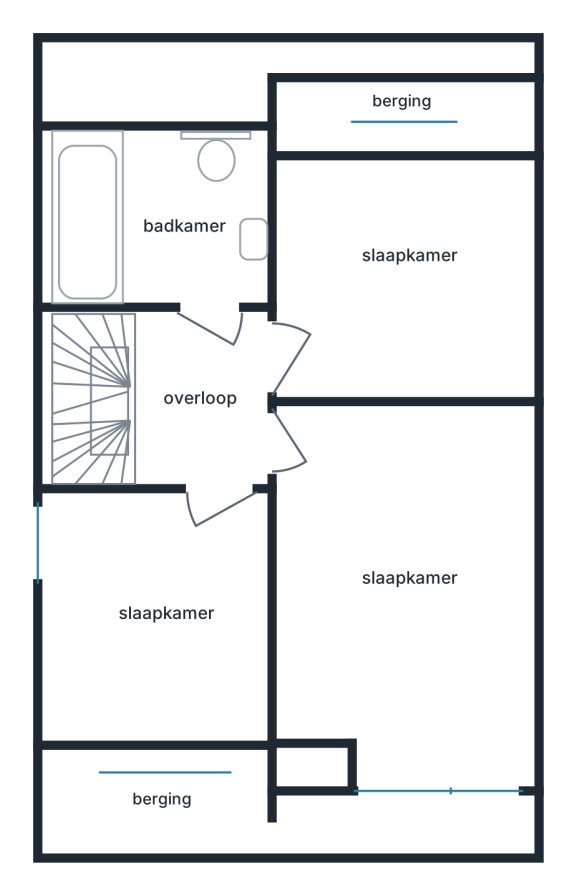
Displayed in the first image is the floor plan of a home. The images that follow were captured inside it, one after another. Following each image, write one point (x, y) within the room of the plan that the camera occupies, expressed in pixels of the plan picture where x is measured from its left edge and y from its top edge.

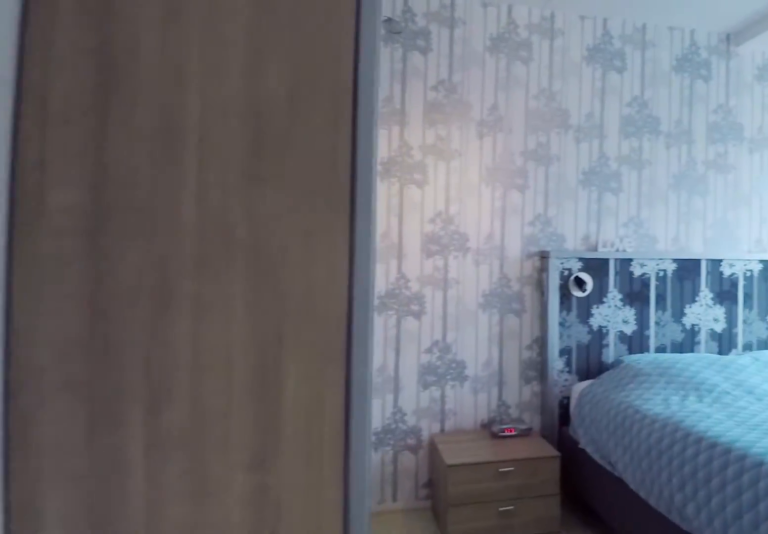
(404, 591)
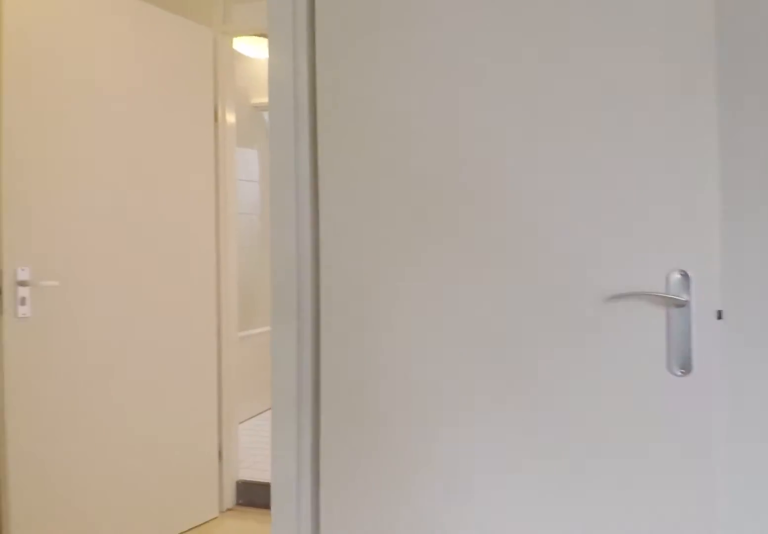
(404, 591)
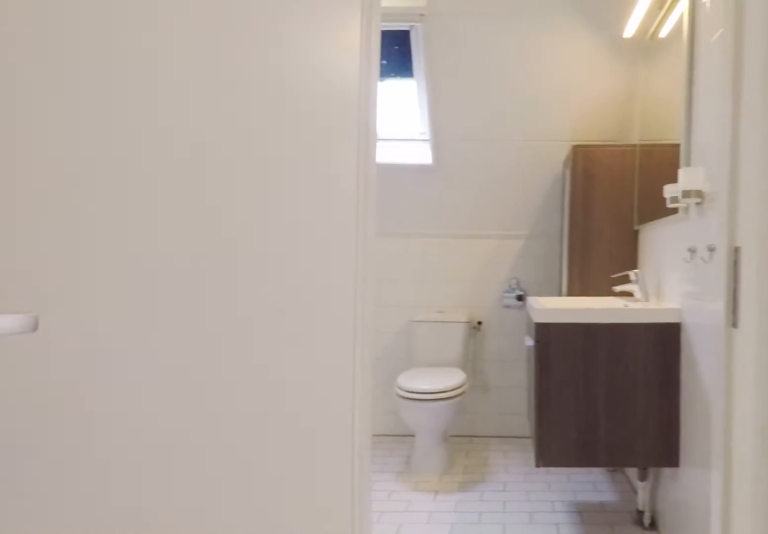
(201, 399)
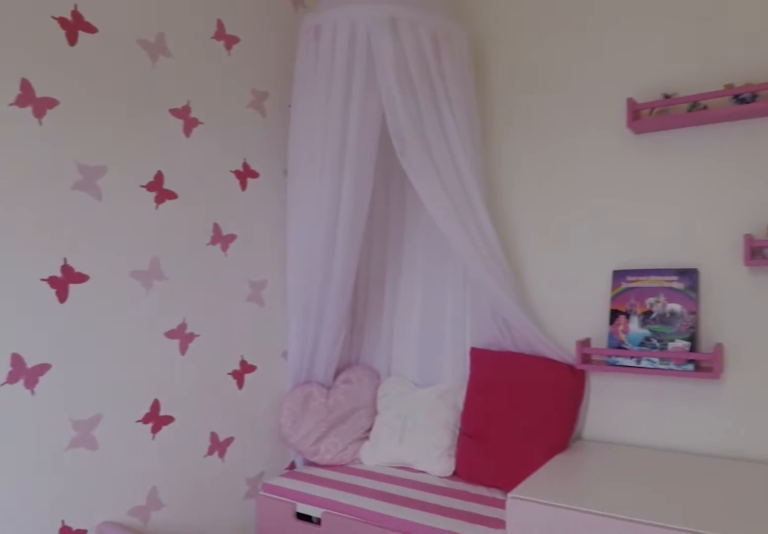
(401, 274)
